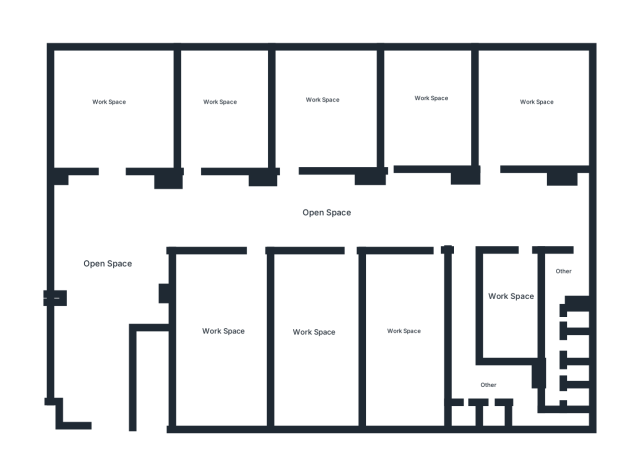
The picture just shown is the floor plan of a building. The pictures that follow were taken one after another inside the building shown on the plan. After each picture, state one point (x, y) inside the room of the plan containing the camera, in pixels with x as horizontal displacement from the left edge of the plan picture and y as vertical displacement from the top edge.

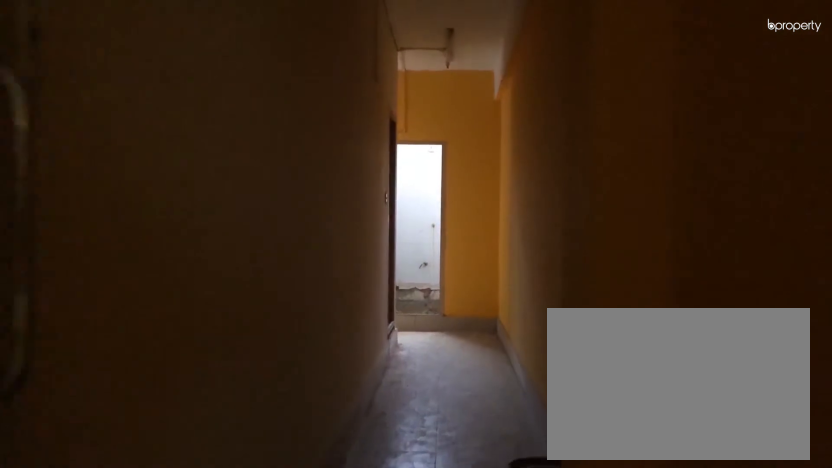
(464, 267)
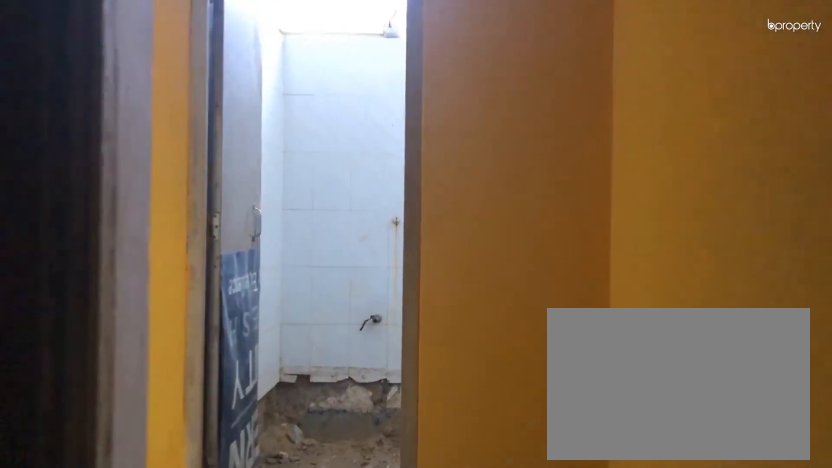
(463, 343)
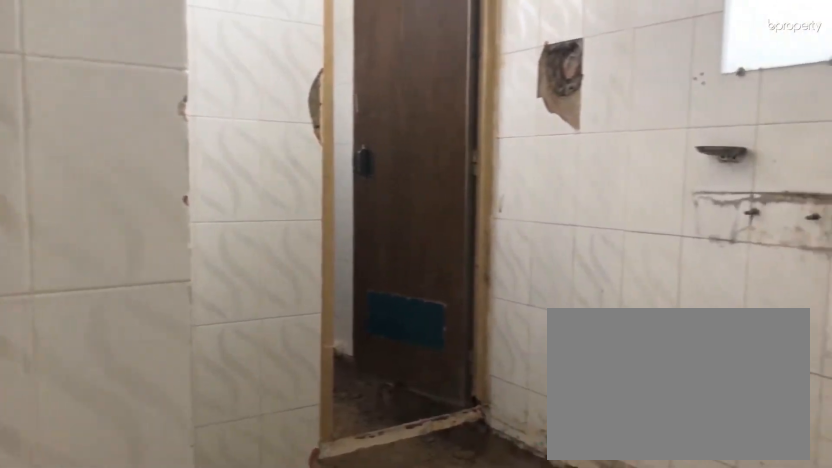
(522, 413)
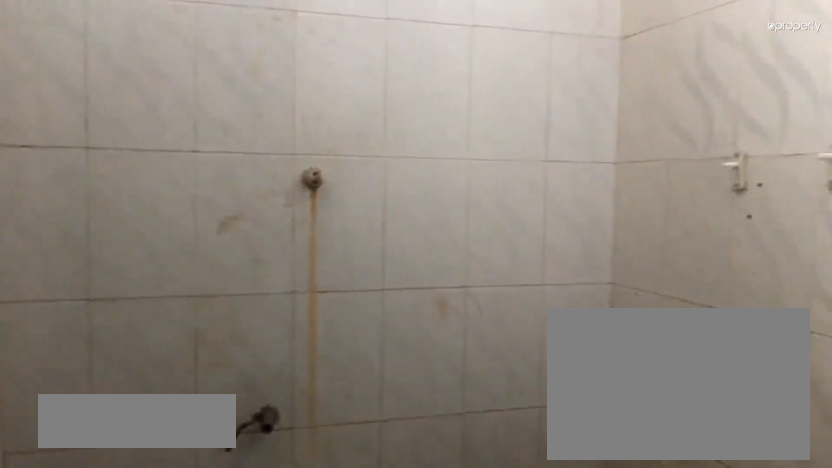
(495, 415)
